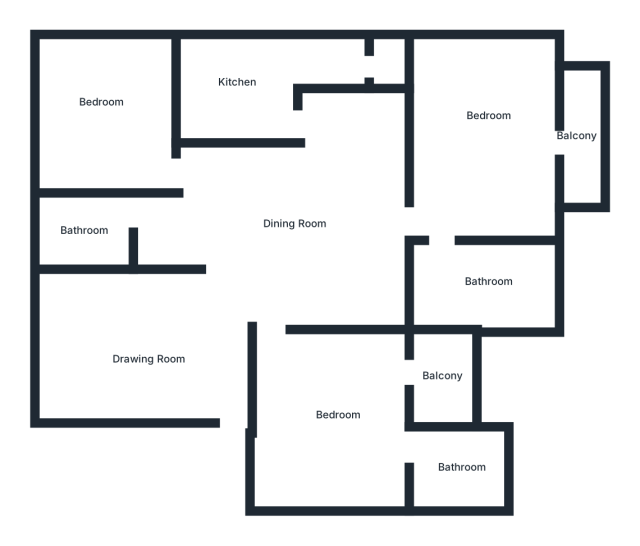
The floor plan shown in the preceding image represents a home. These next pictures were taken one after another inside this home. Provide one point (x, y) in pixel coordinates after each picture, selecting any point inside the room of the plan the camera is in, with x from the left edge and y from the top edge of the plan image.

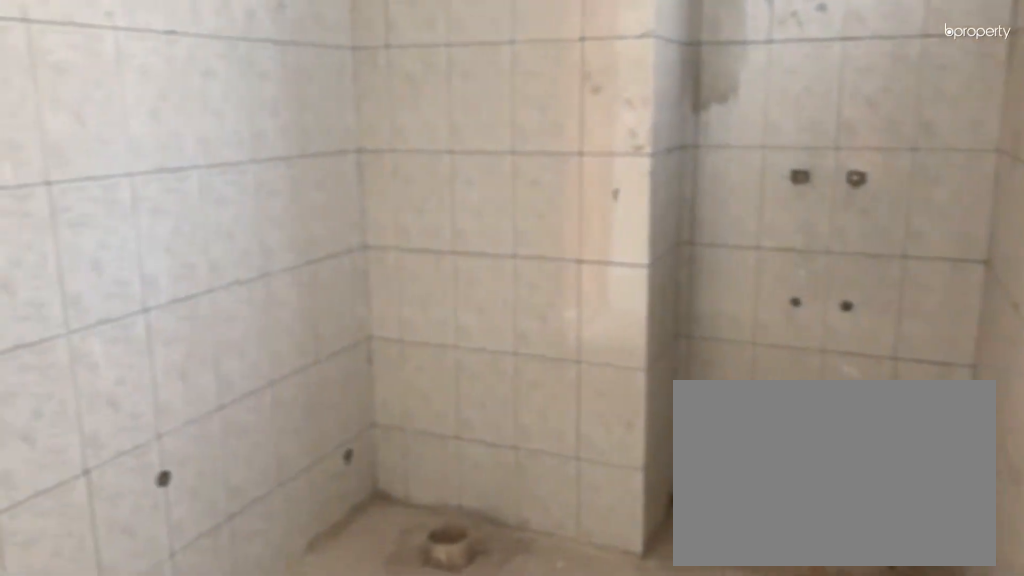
(484, 287)
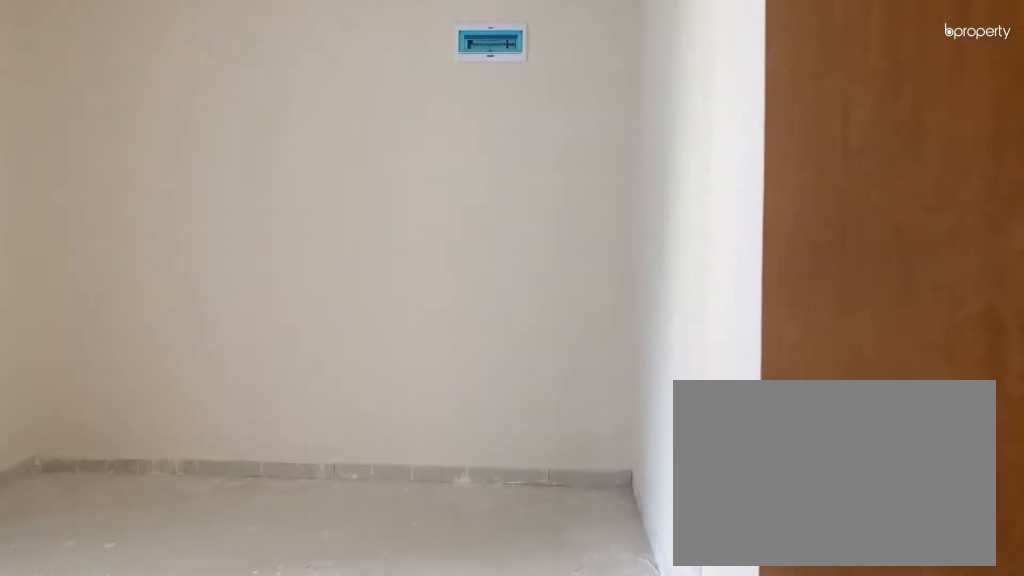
(295, 350)
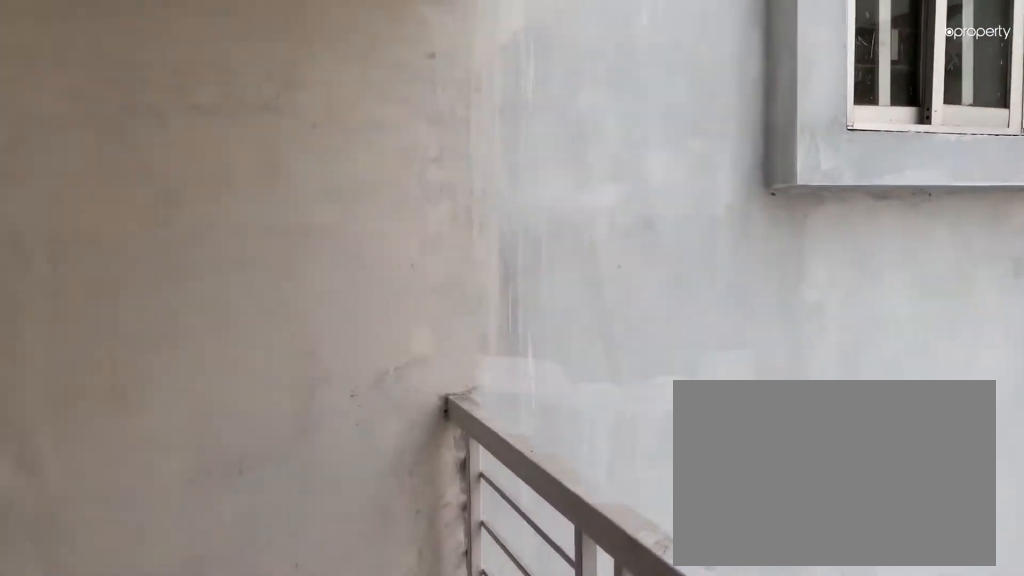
(447, 370)
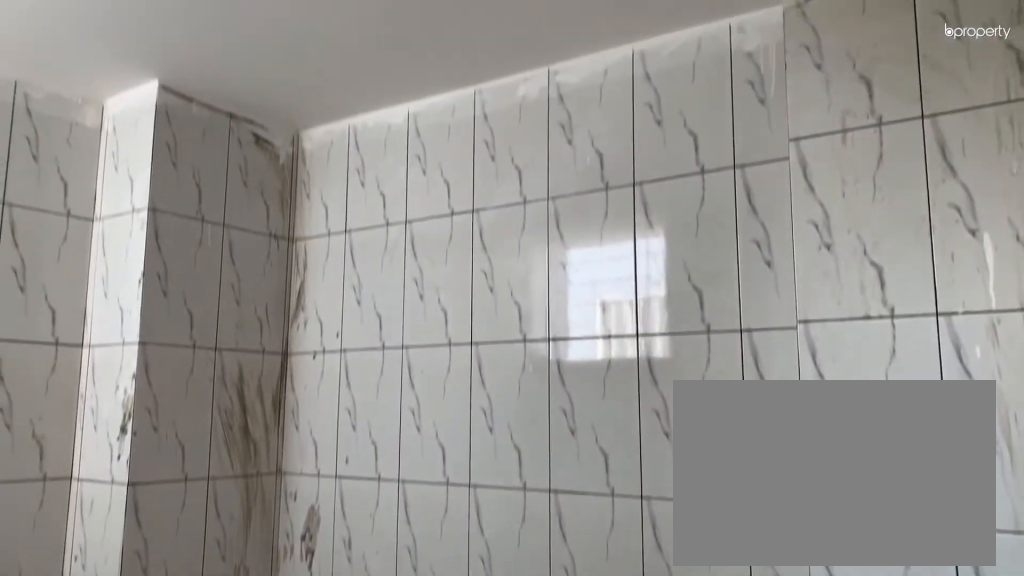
(462, 464)
